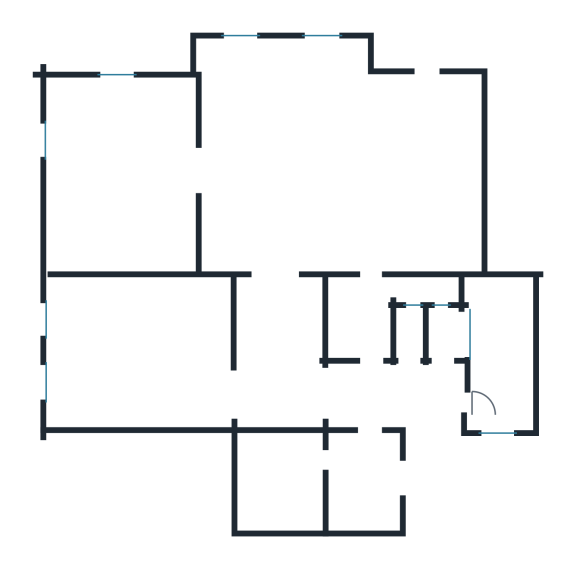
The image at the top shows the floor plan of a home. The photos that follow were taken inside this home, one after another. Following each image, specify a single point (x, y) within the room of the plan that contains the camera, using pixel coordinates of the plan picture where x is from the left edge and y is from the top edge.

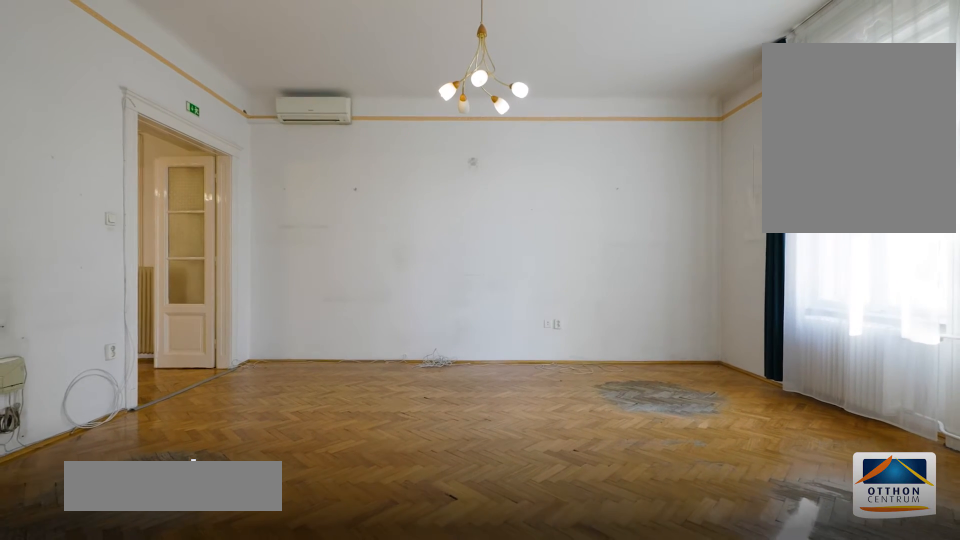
(137, 371)
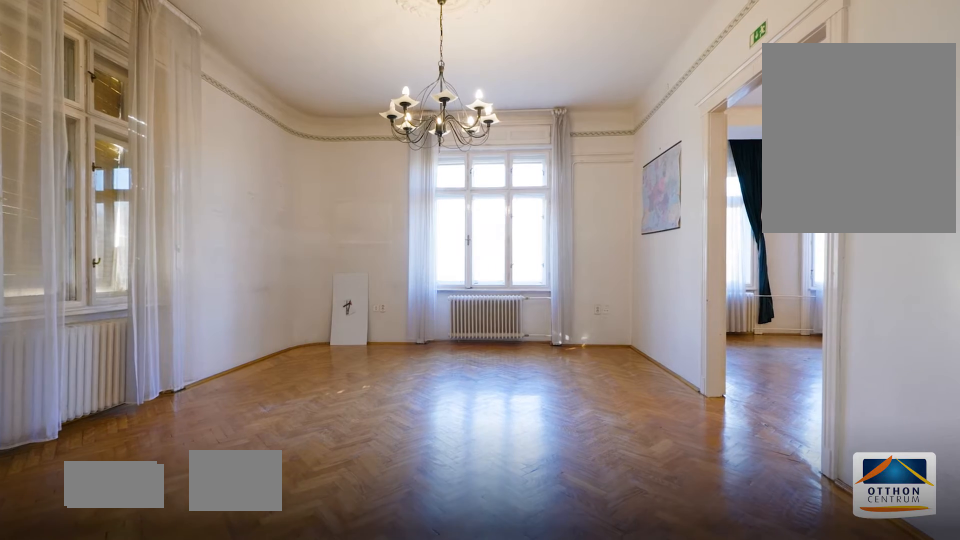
(122, 192)
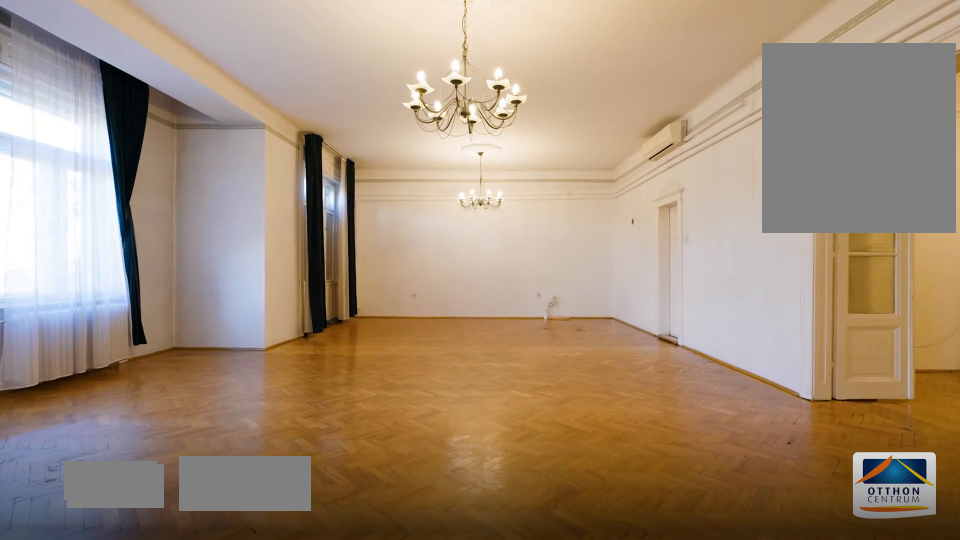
(362, 180)
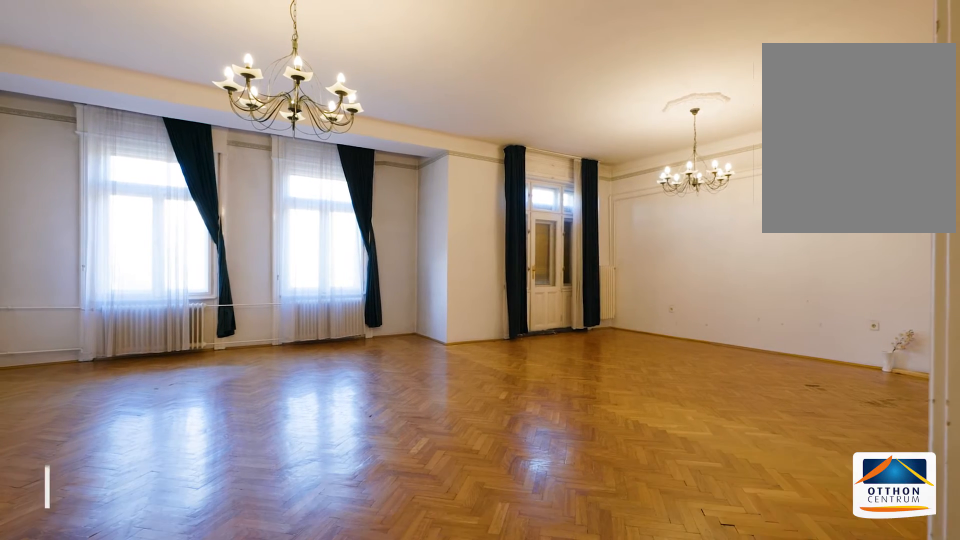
(362, 180)
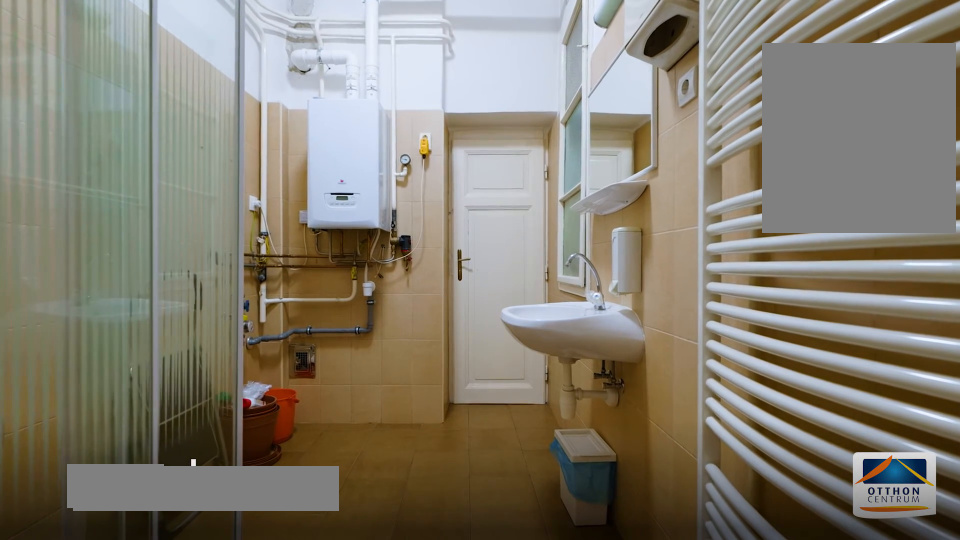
(364, 339)
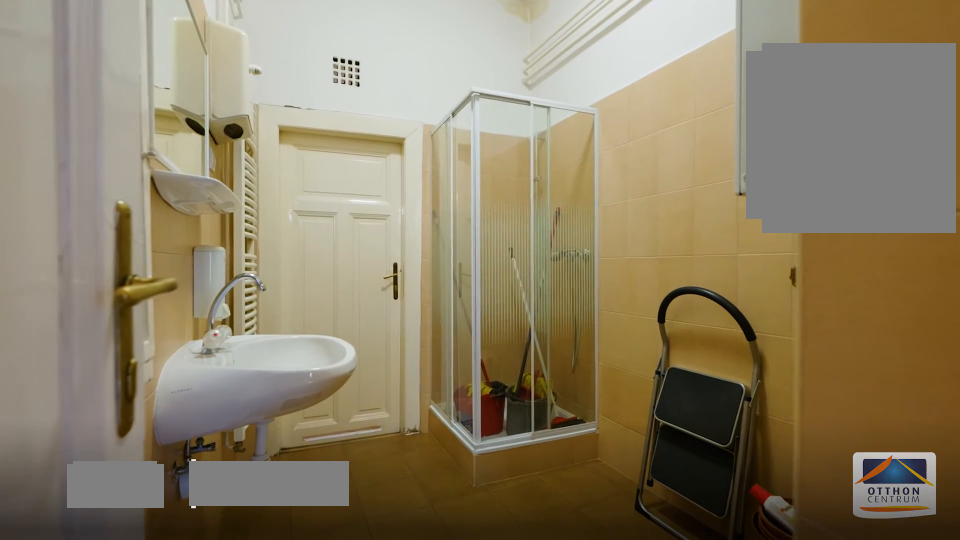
(363, 339)
